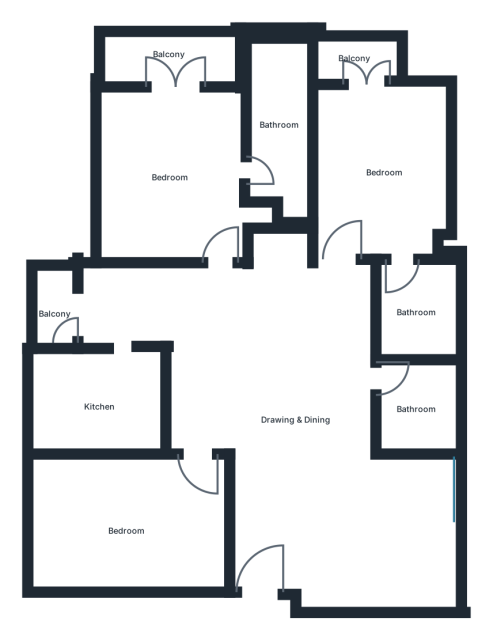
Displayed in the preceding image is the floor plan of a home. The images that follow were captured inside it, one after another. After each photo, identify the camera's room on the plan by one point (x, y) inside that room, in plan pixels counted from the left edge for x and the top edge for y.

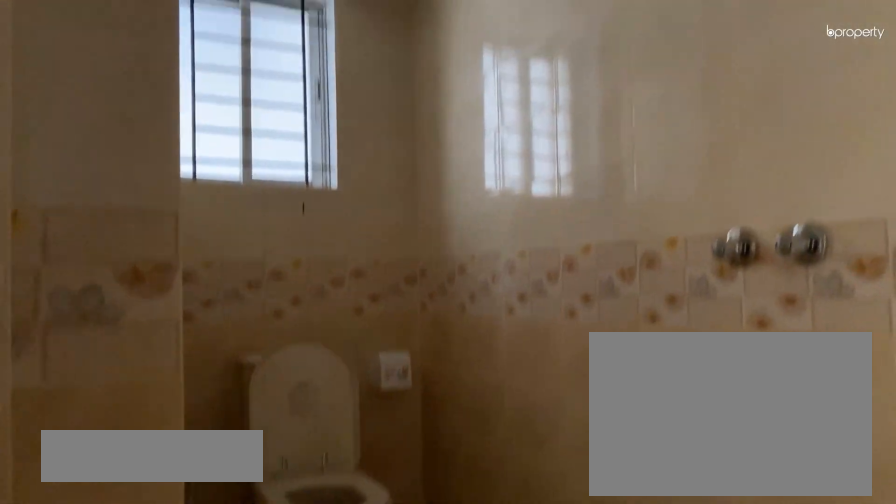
(279, 126)
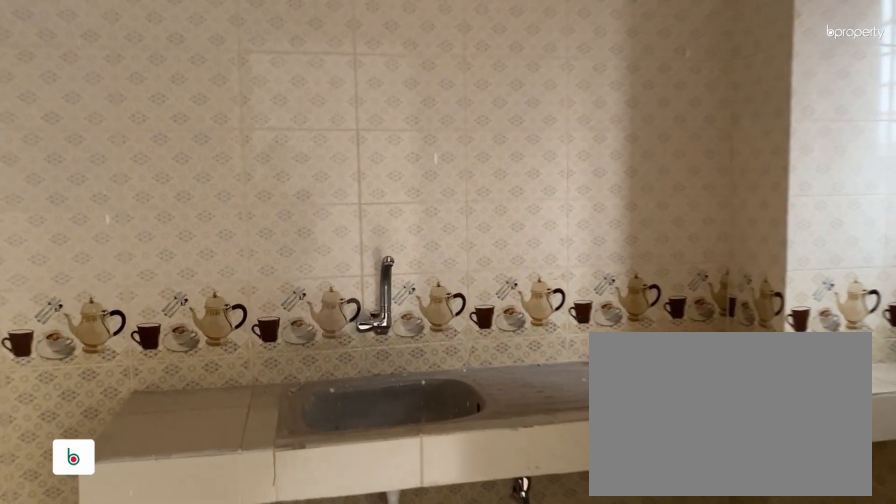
(96, 408)
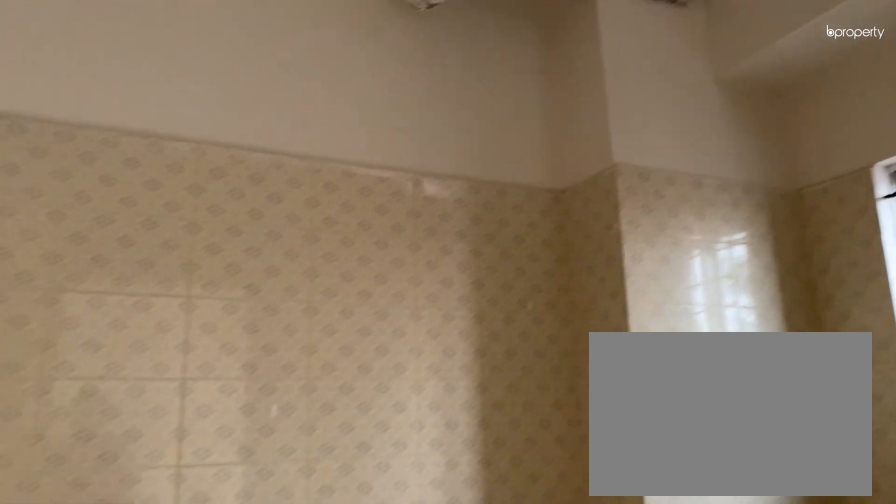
(96, 408)
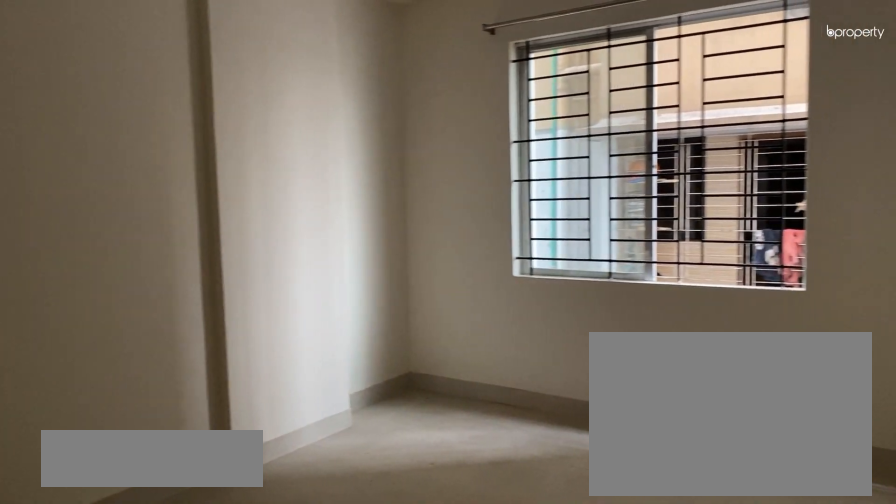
(126, 533)
